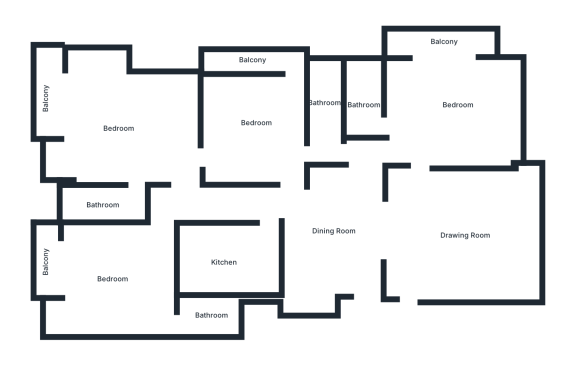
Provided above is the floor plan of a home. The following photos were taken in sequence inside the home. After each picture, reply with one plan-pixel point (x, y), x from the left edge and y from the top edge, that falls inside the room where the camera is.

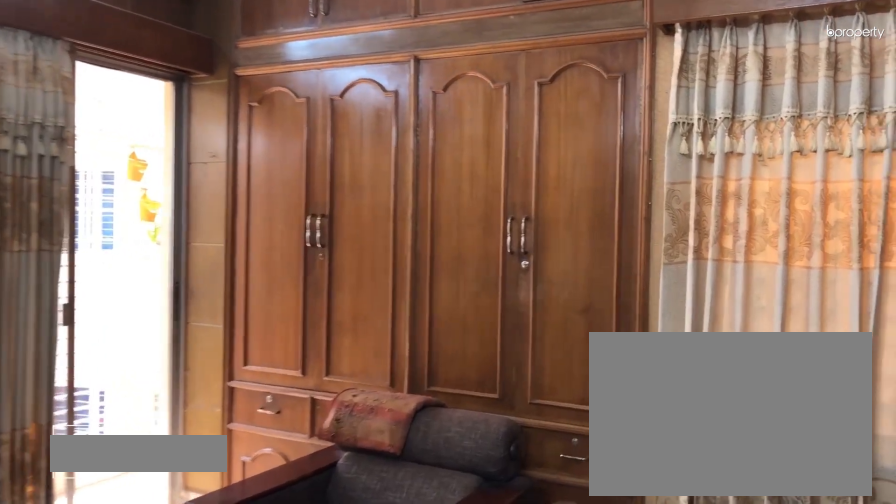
(120, 131)
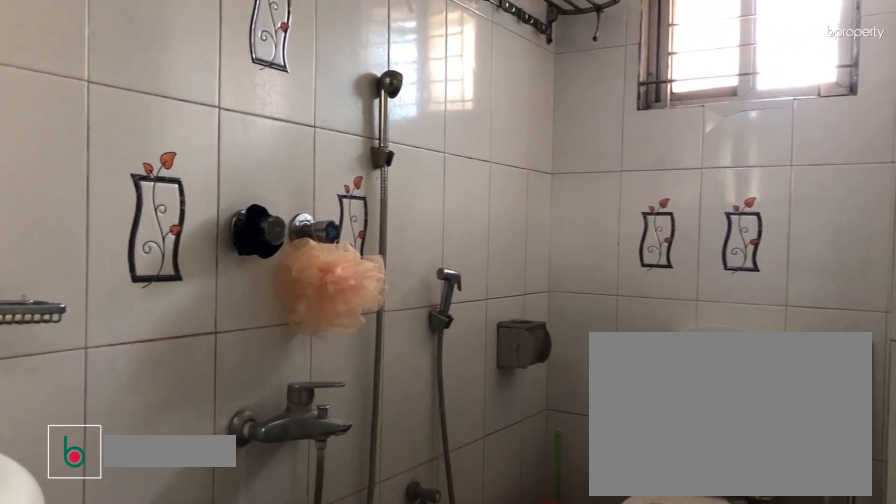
(104, 204)
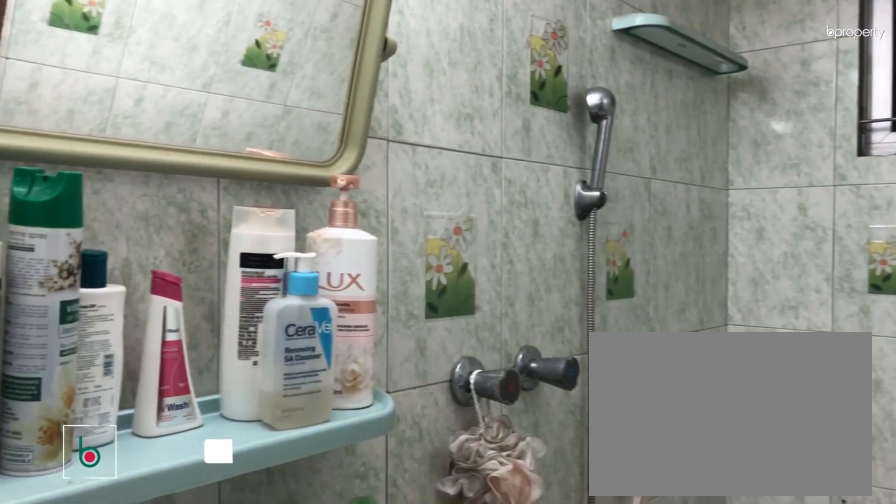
(211, 315)
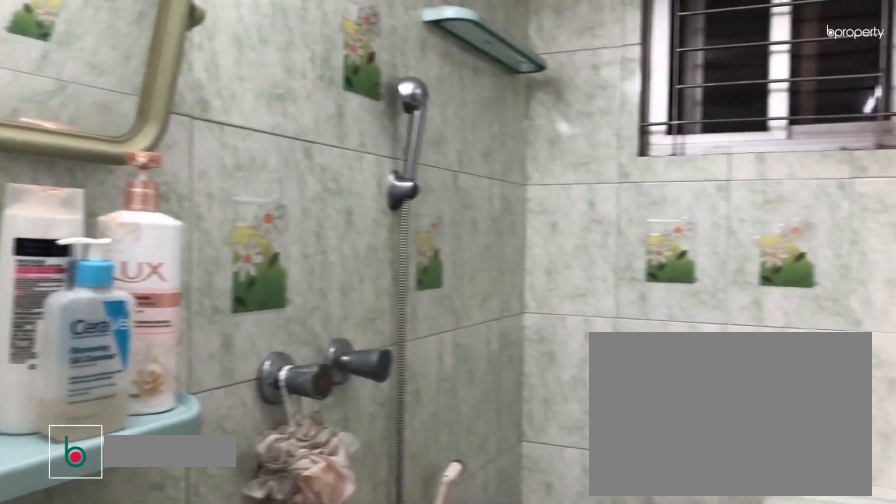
(211, 315)
